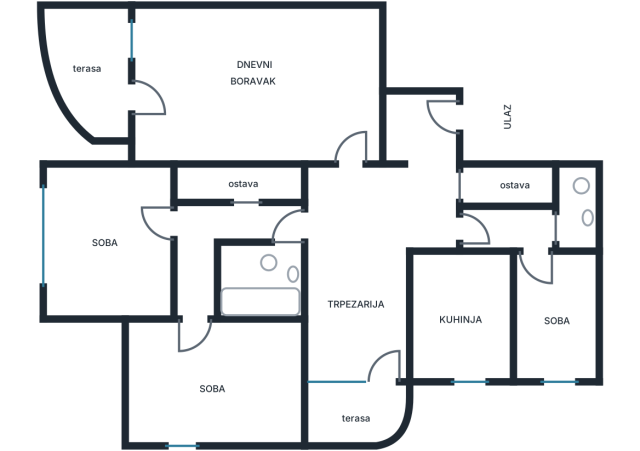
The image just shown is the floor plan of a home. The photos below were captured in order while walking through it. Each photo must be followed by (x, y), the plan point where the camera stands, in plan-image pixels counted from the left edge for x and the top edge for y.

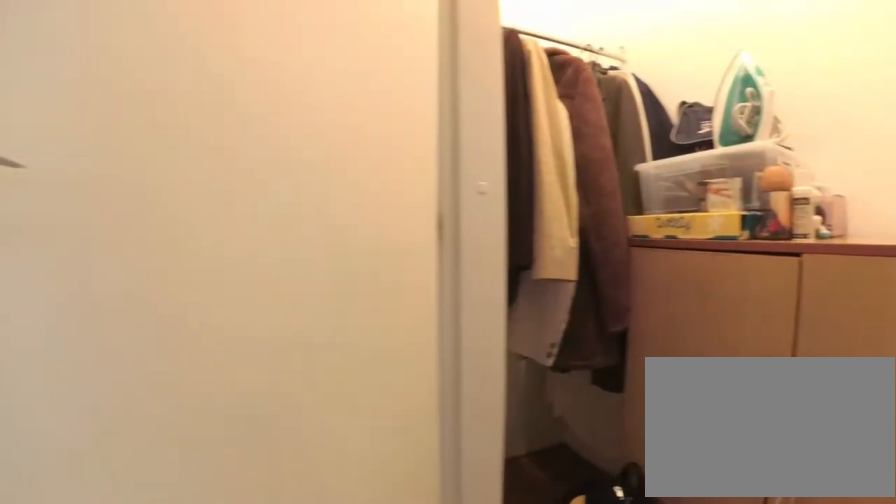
(273, 226)
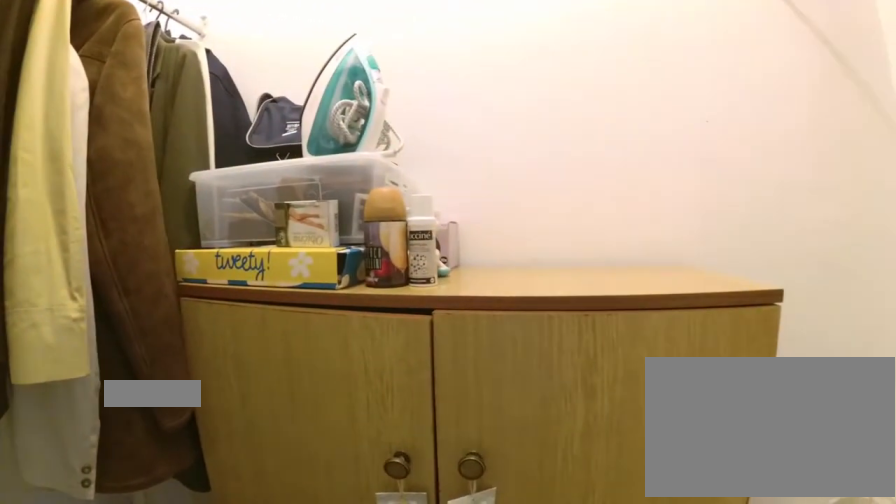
(264, 222)
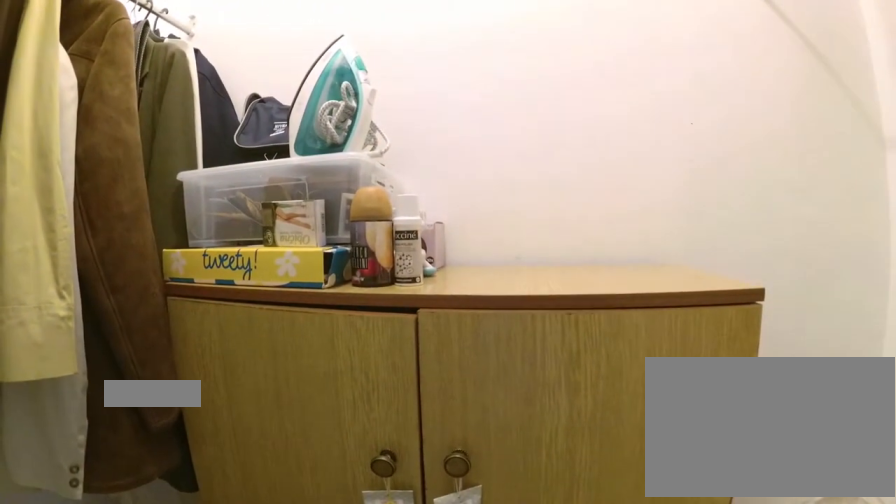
(264, 221)
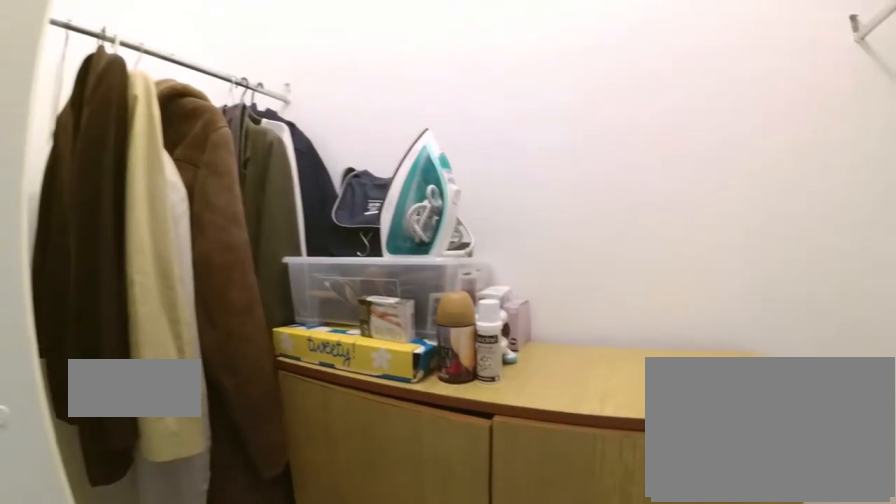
(265, 221)
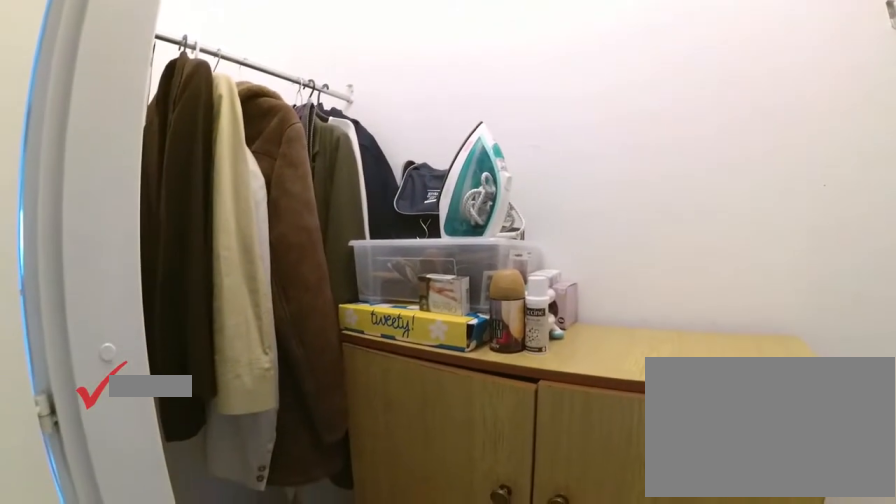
(264, 221)
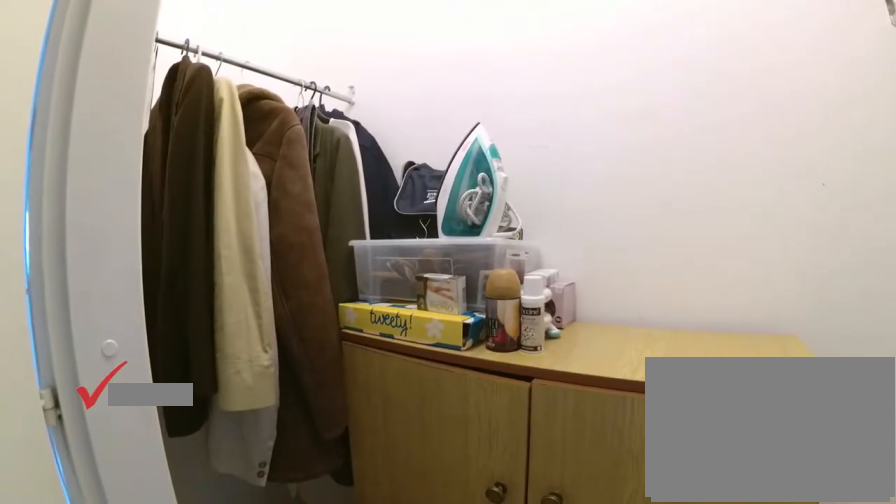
(264, 221)
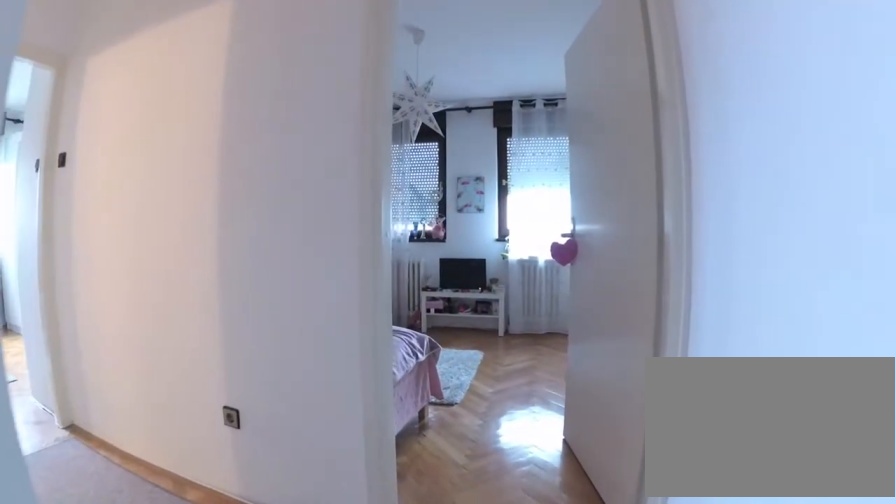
(242, 224)
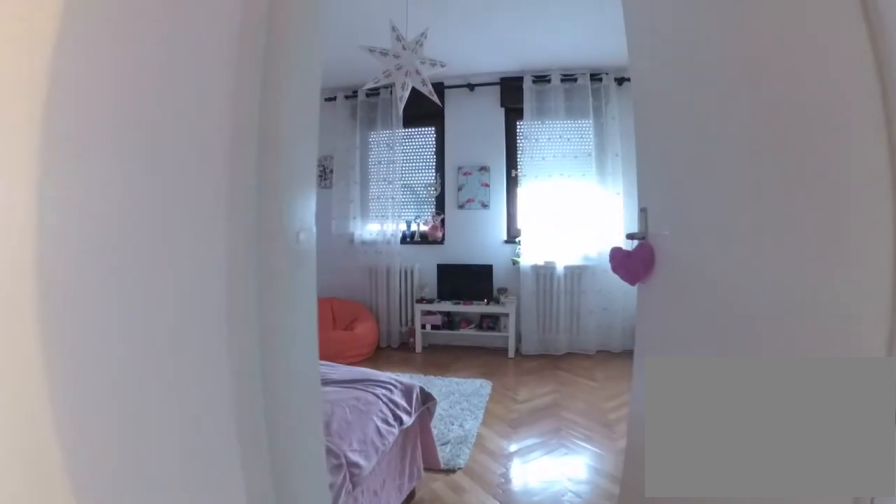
(215, 224)
